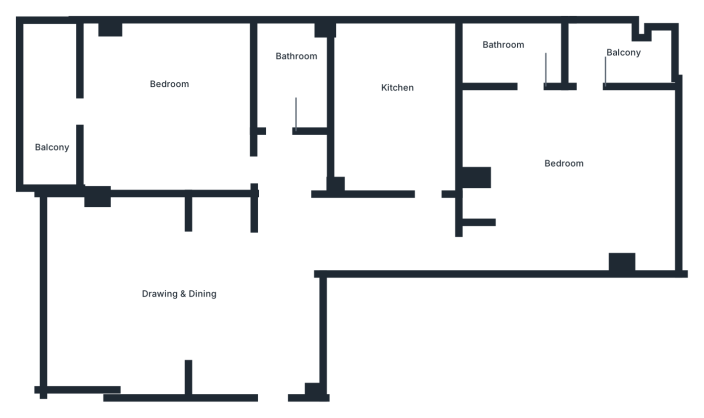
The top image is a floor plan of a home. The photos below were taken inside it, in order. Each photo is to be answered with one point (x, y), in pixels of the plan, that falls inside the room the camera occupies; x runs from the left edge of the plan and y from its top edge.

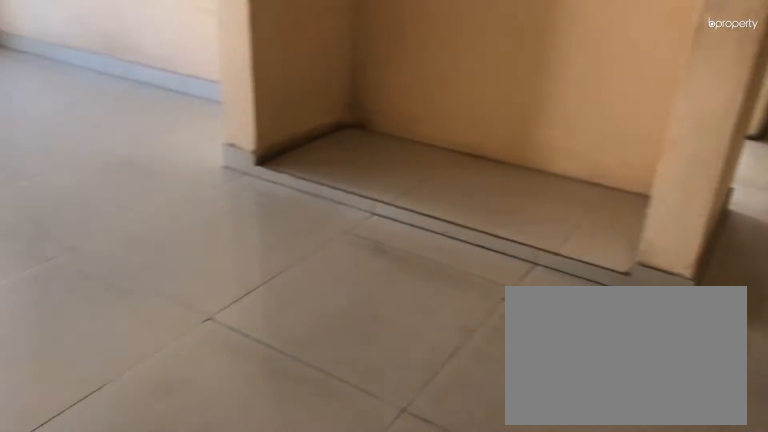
(160, 300)
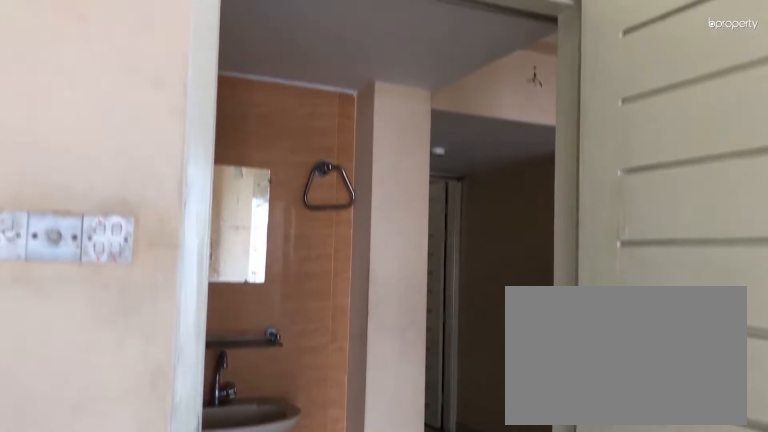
(168, 101)
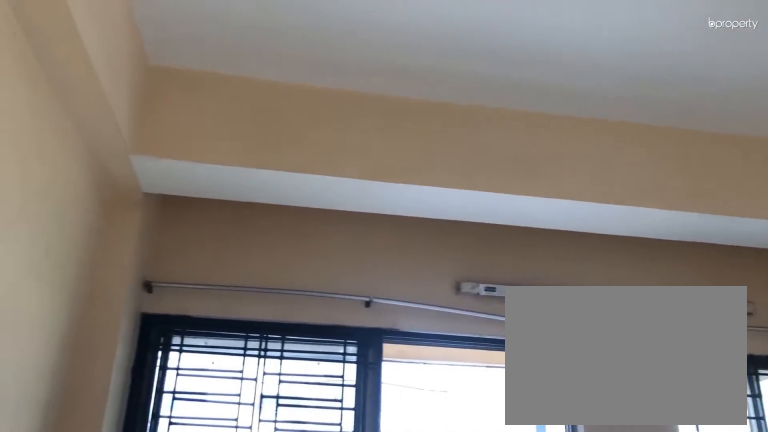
(168, 101)
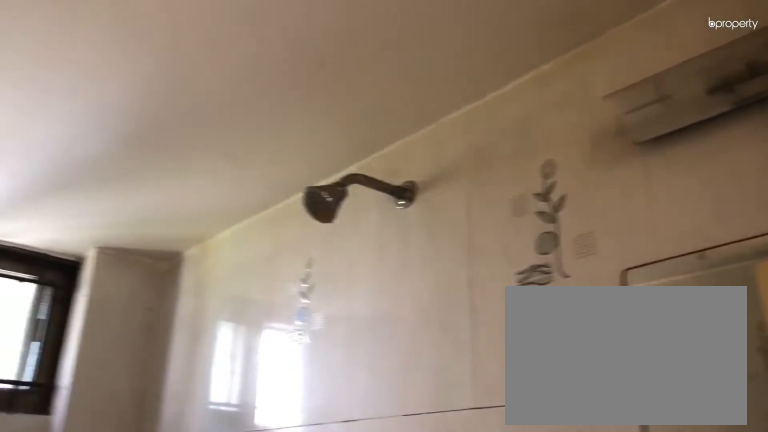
(289, 86)
